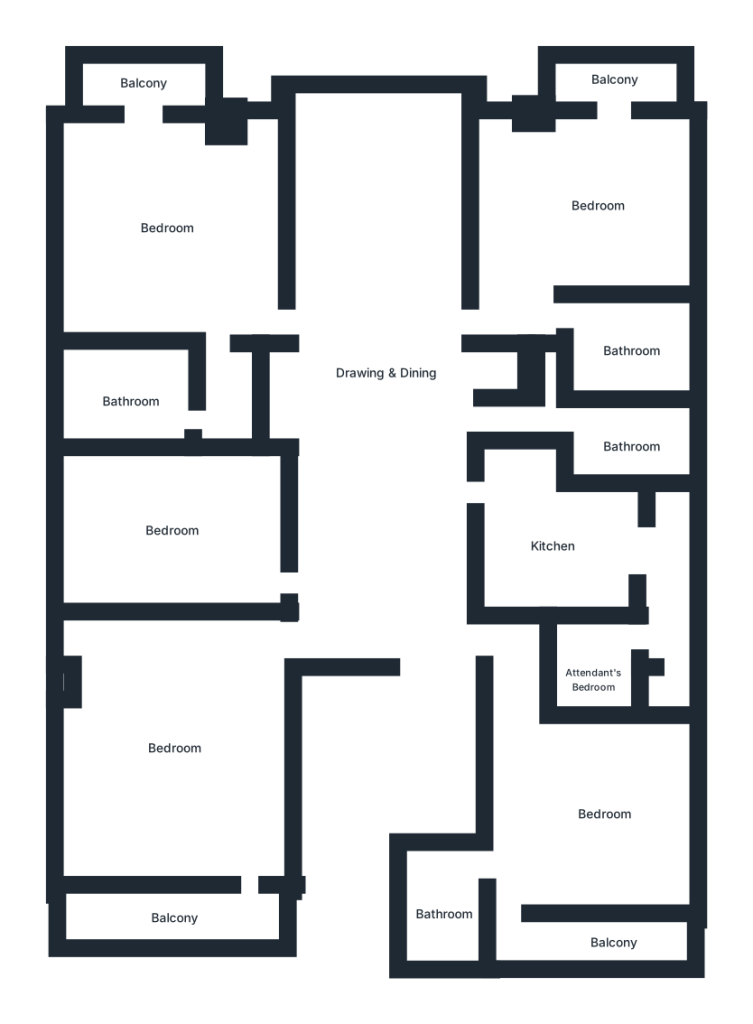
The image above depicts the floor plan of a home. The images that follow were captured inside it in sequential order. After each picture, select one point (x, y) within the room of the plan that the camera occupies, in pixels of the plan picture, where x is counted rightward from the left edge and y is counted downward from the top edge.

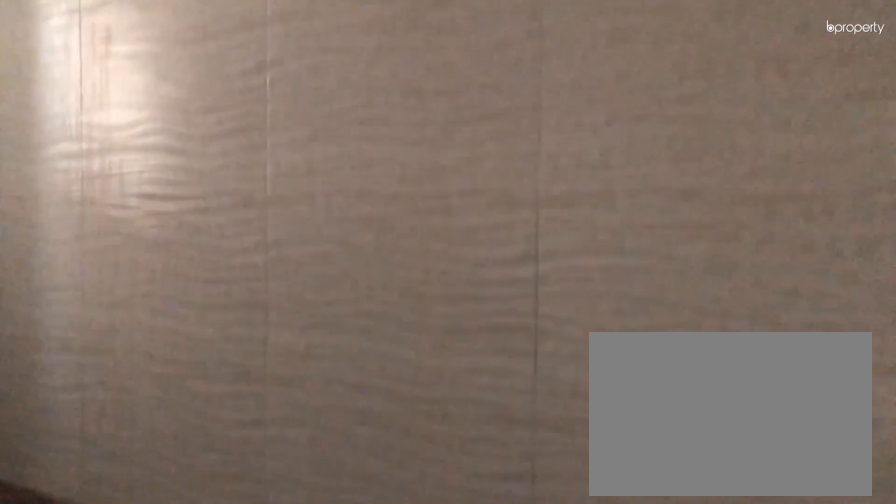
(130, 394)
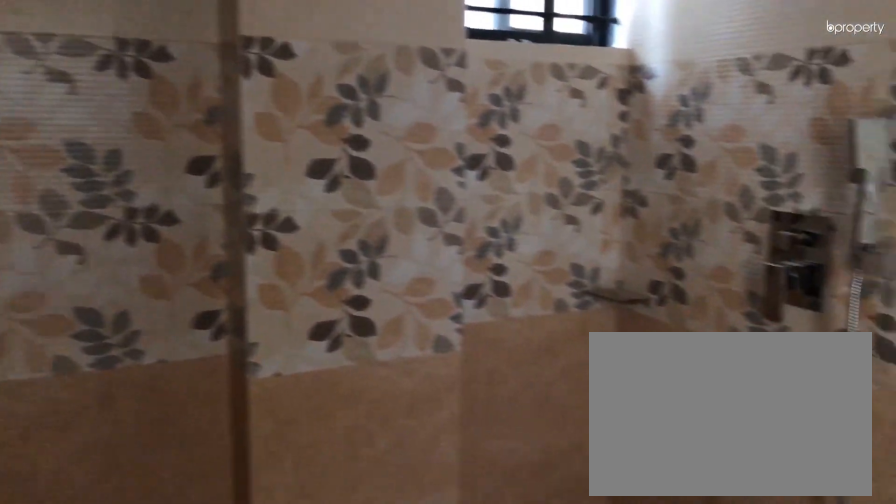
(627, 349)
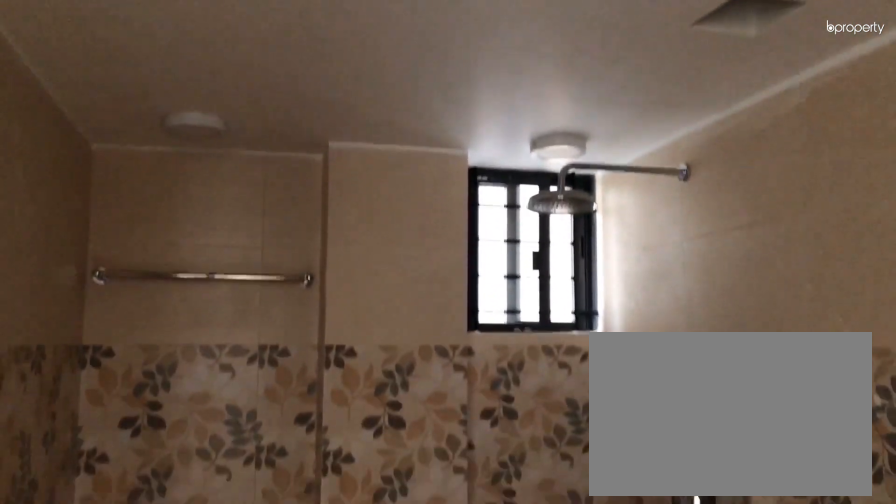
(626, 349)
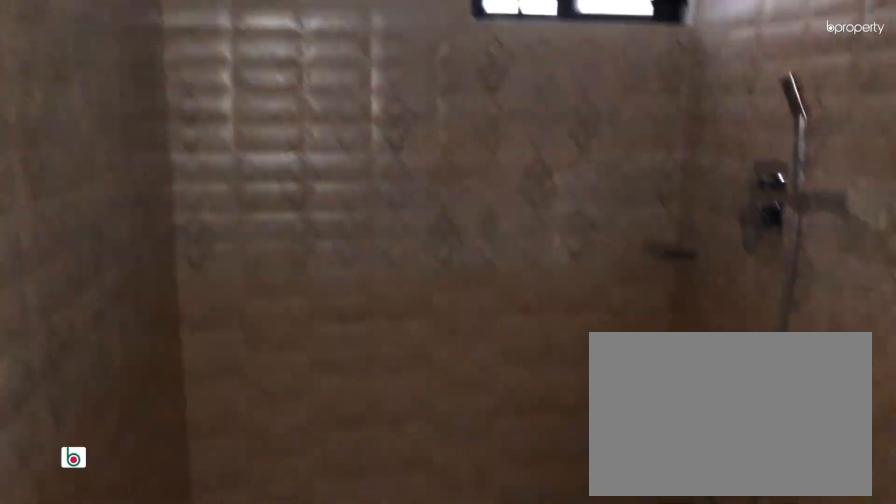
(629, 438)
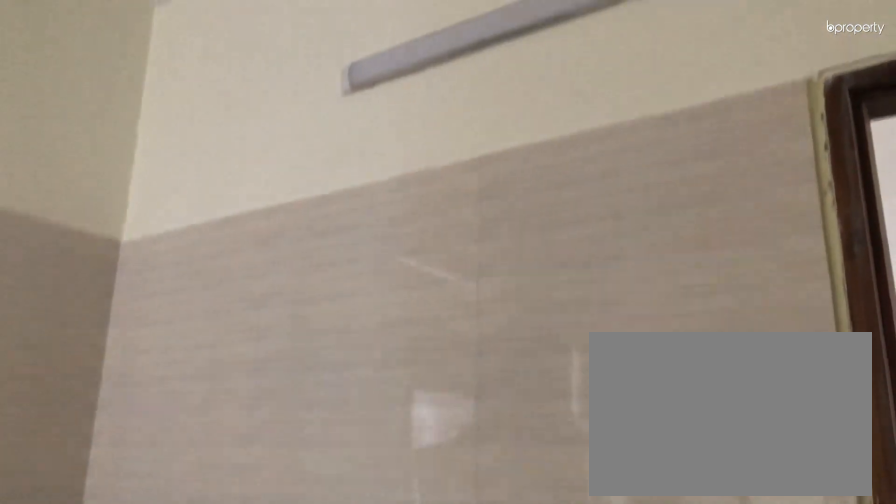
(566, 548)
